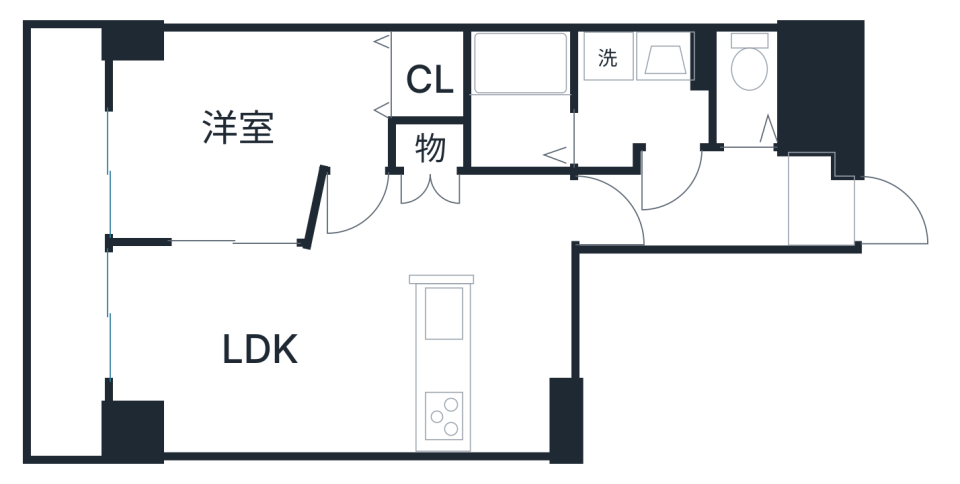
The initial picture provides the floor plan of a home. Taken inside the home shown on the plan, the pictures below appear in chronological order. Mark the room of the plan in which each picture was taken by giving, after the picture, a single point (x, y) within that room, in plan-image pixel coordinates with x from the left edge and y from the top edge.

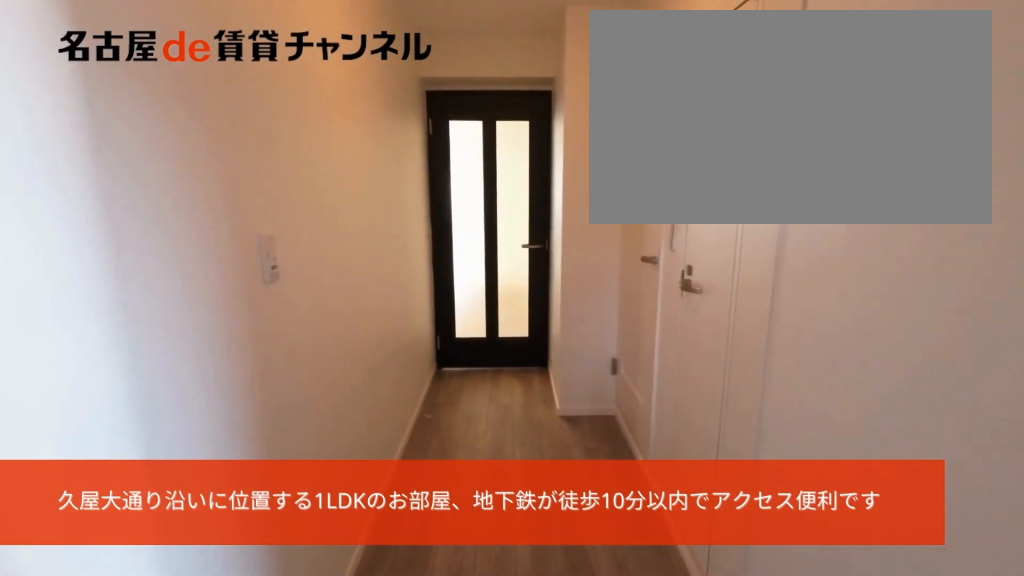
(824, 203)
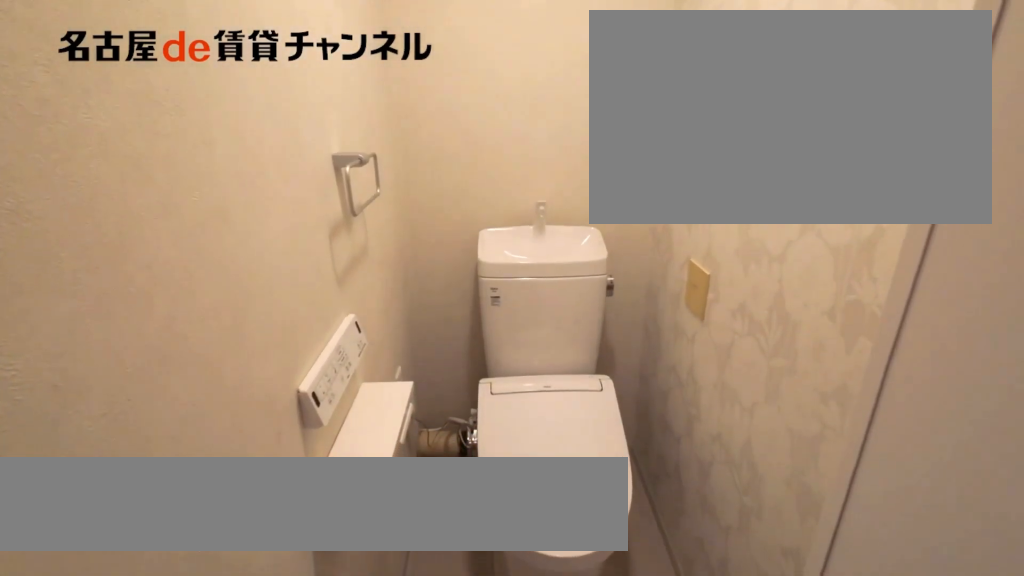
(748, 92)
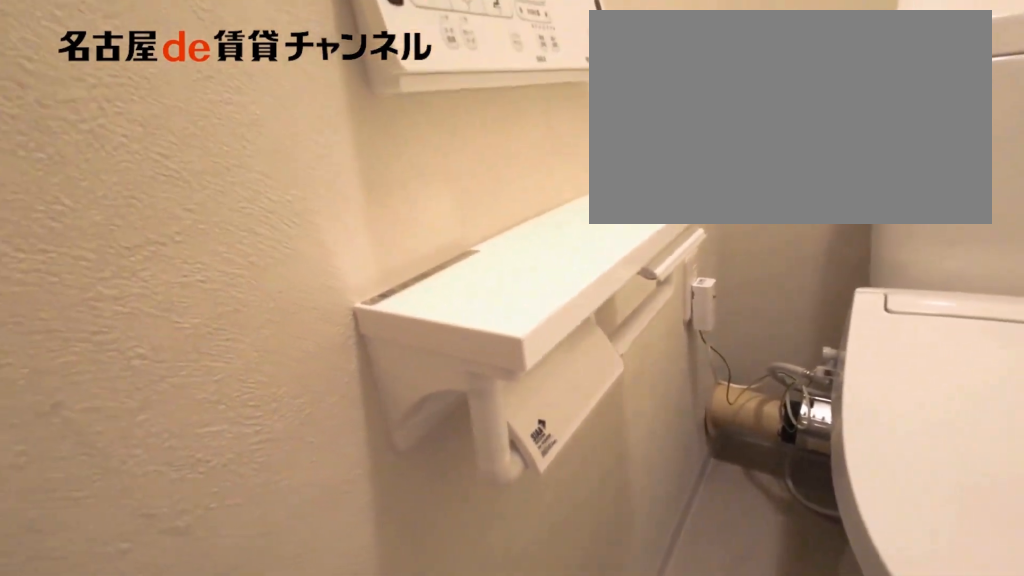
(748, 92)
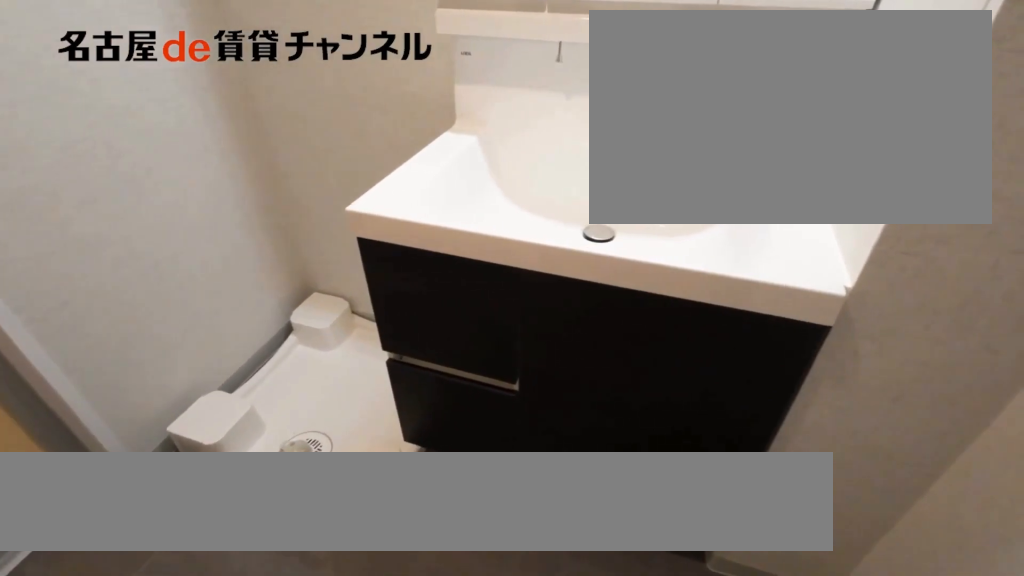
(642, 93)
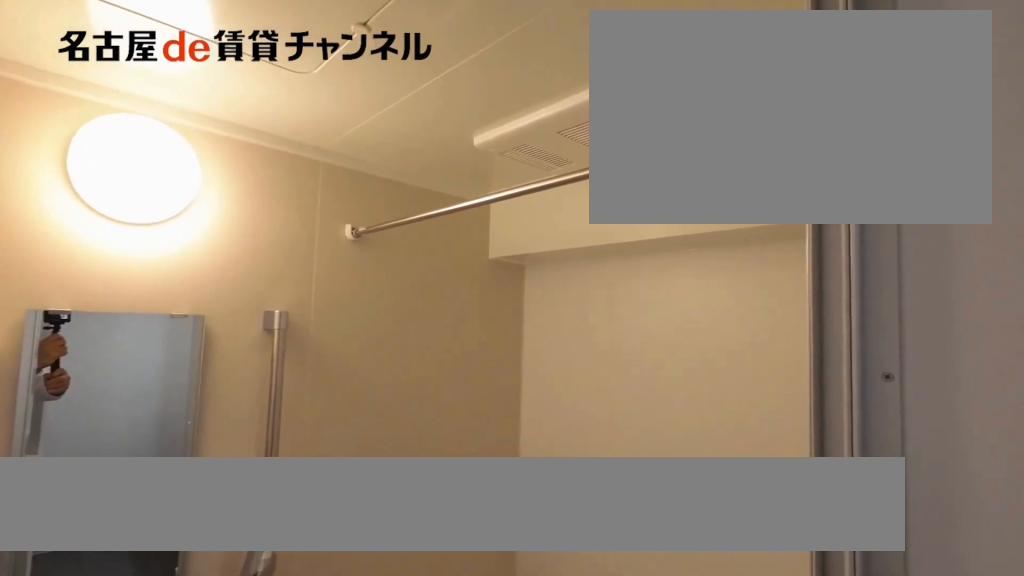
(517, 103)
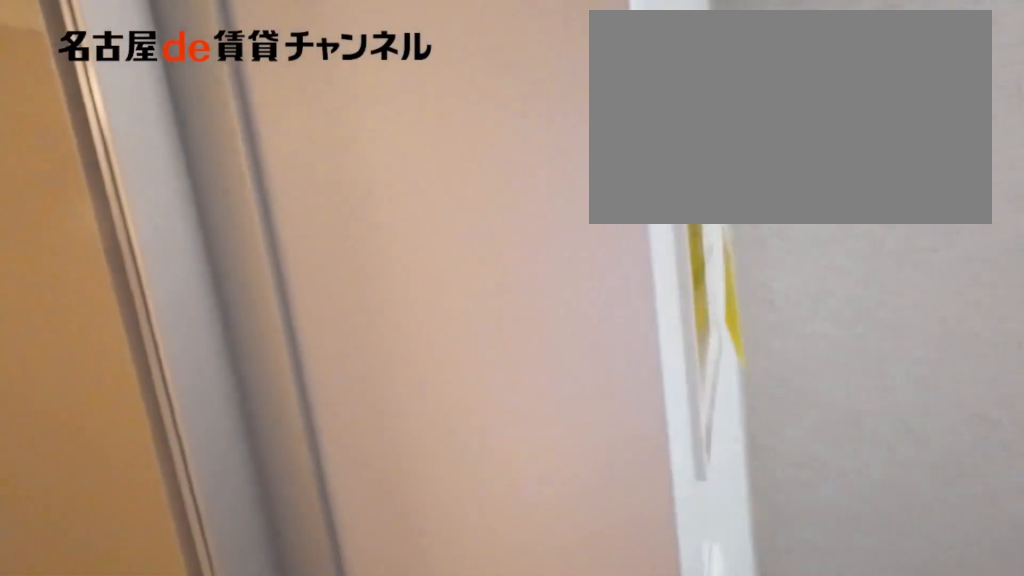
(517, 103)
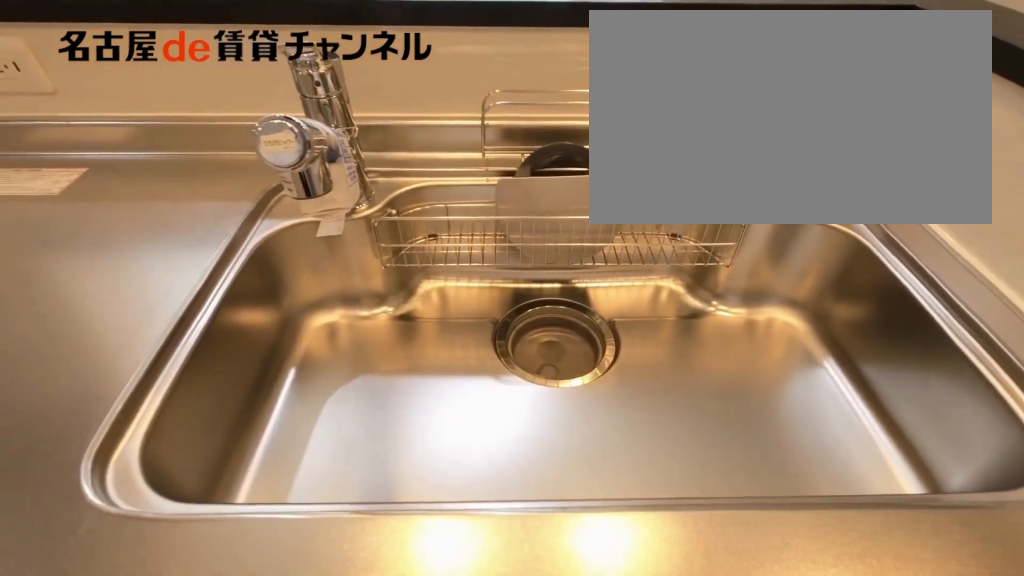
(492, 369)
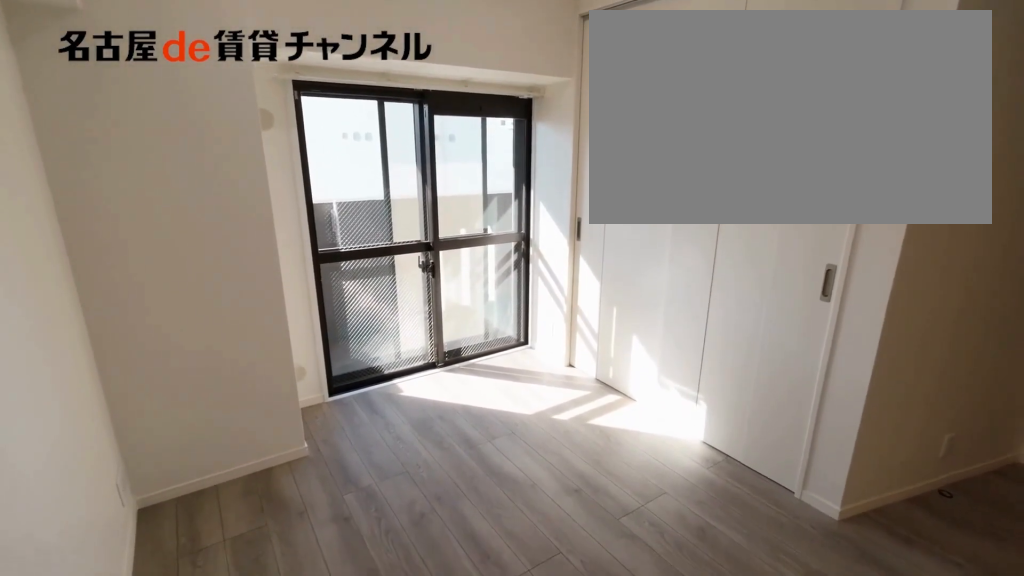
(258, 350)
